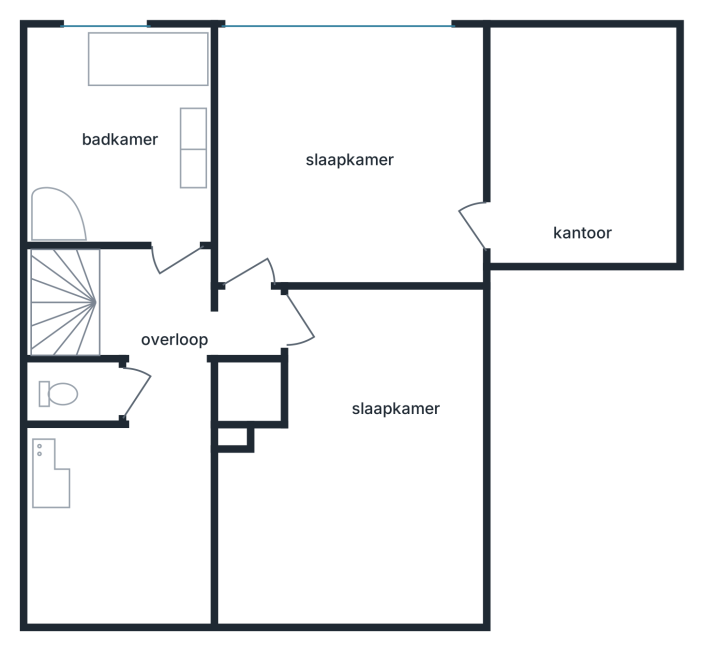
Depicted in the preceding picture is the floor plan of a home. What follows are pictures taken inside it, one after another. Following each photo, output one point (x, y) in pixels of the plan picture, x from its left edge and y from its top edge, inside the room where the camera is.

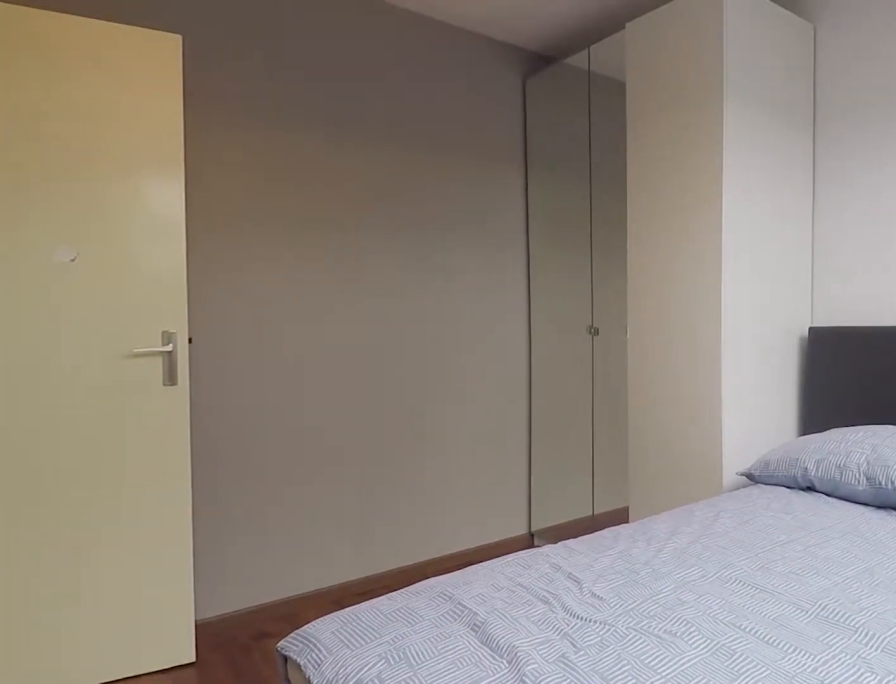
(369, 412)
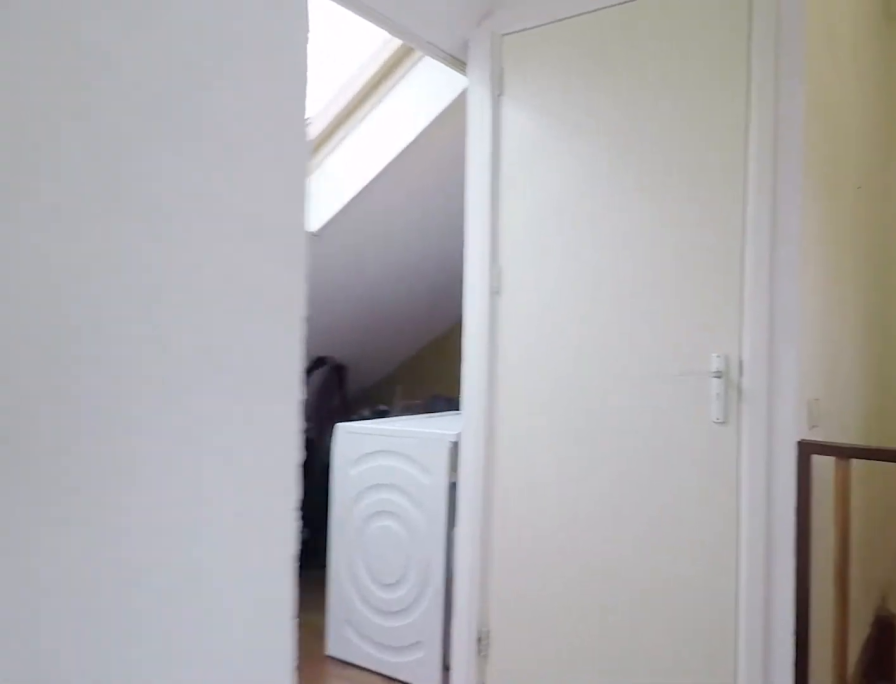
(154, 390)
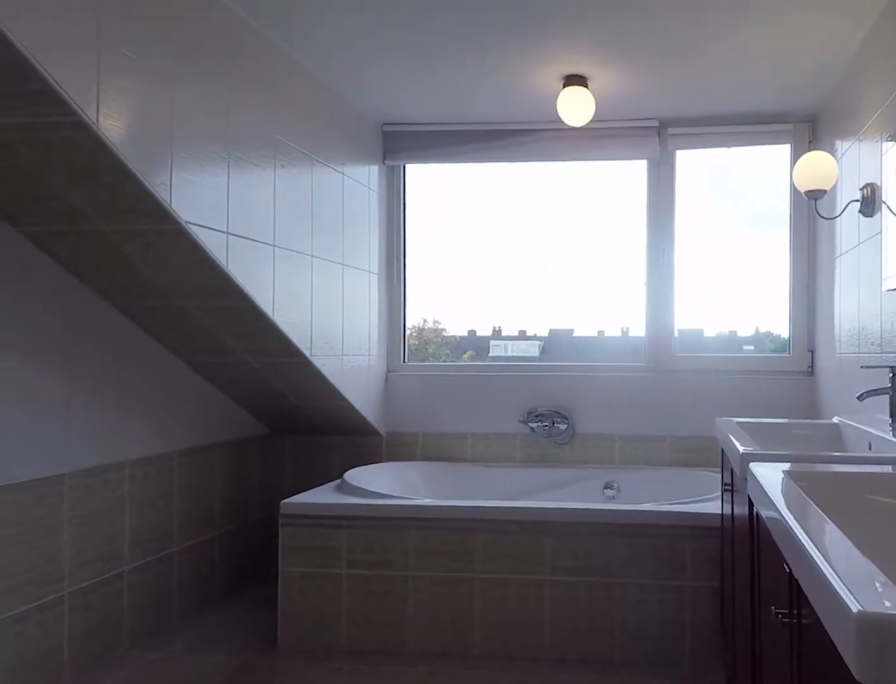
(126, 139)
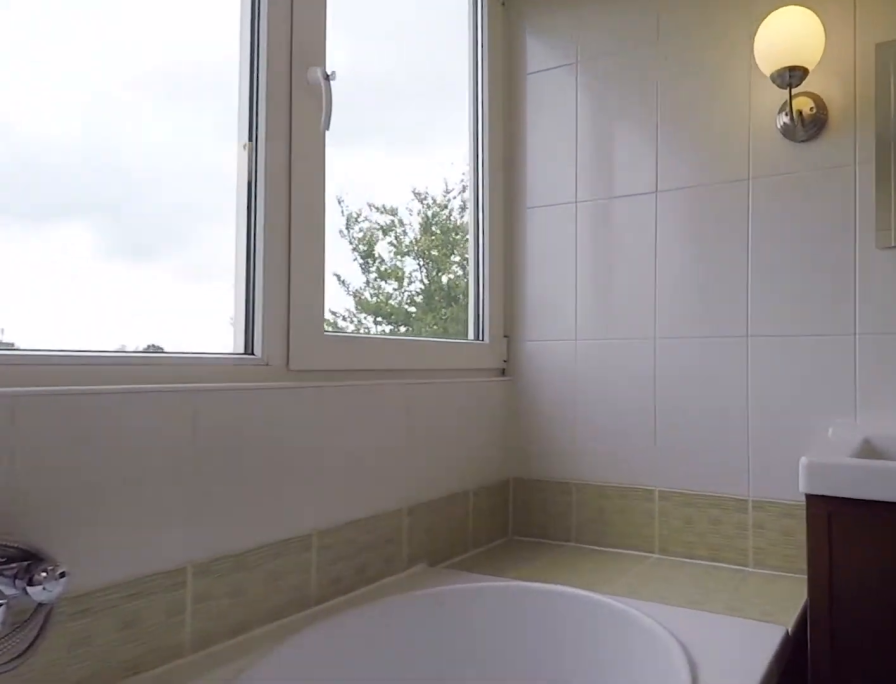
(126, 139)
